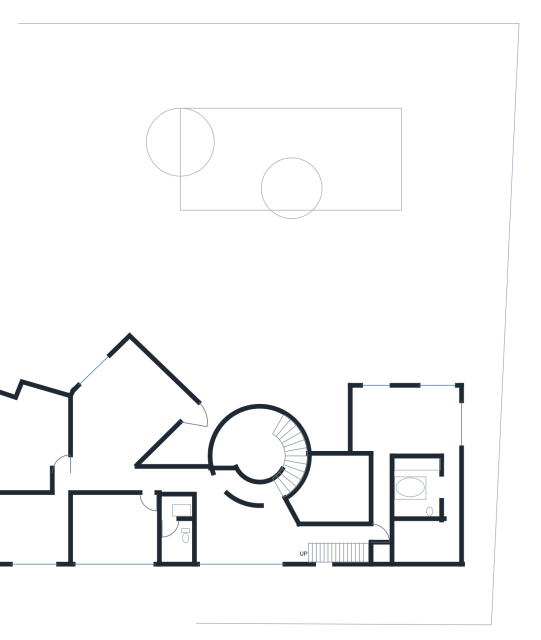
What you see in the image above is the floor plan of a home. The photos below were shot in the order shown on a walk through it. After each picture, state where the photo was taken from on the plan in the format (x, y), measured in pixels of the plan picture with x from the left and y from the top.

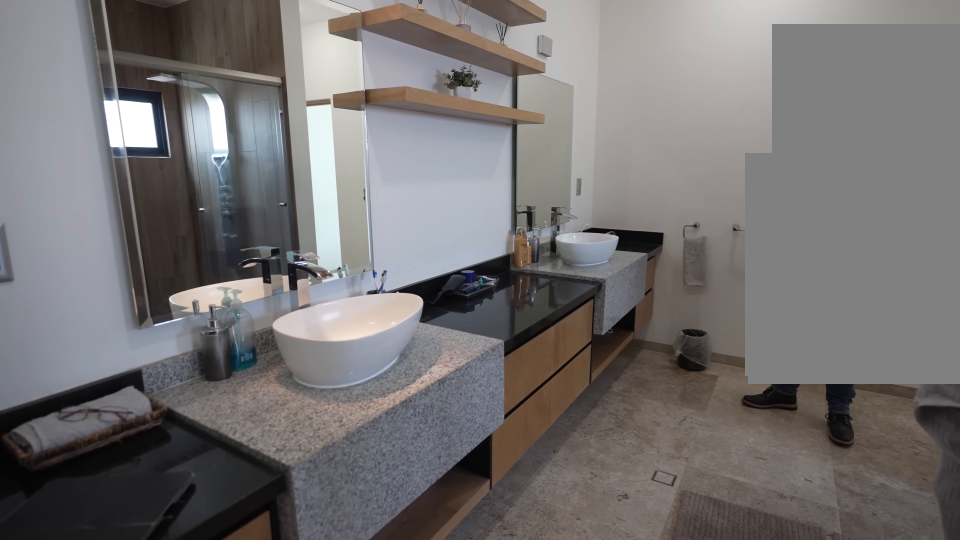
(436, 486)
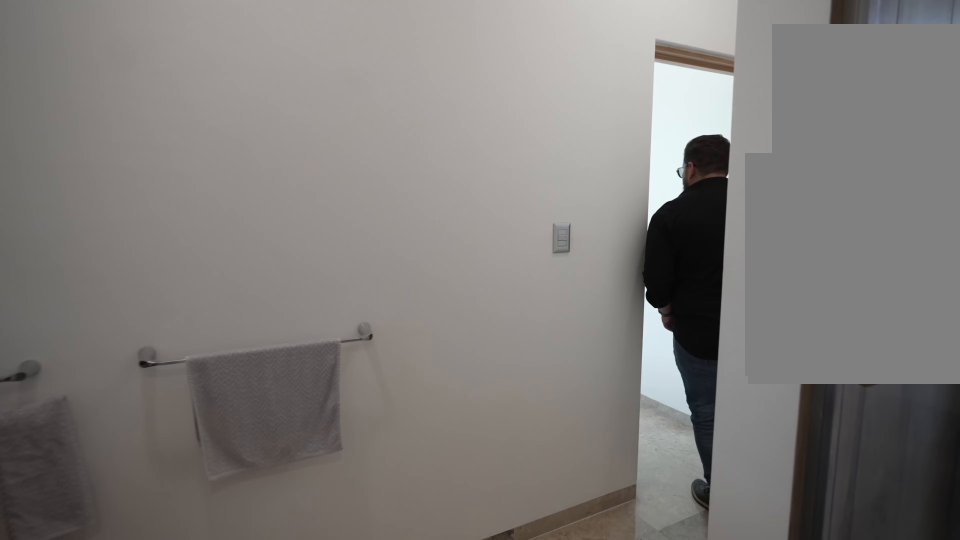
(443, 428)
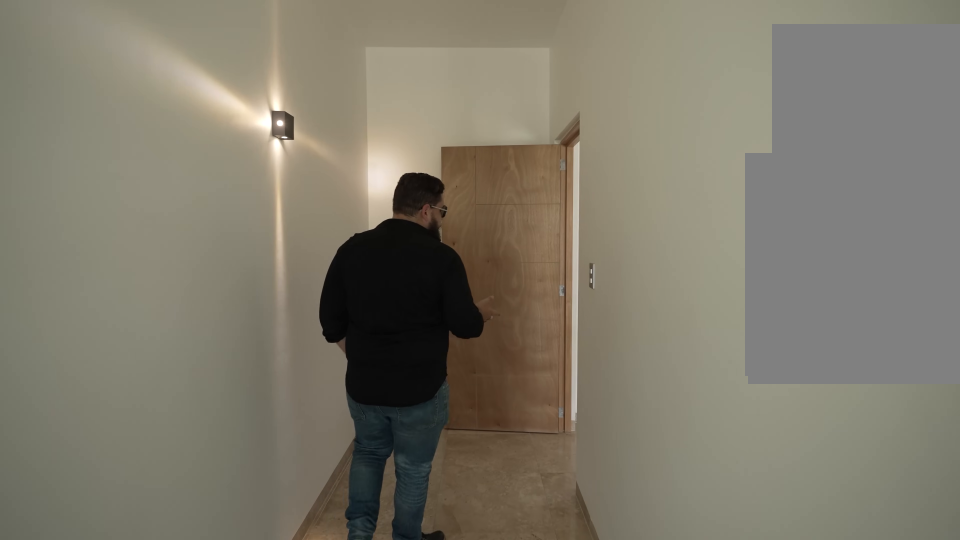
(377, 458)
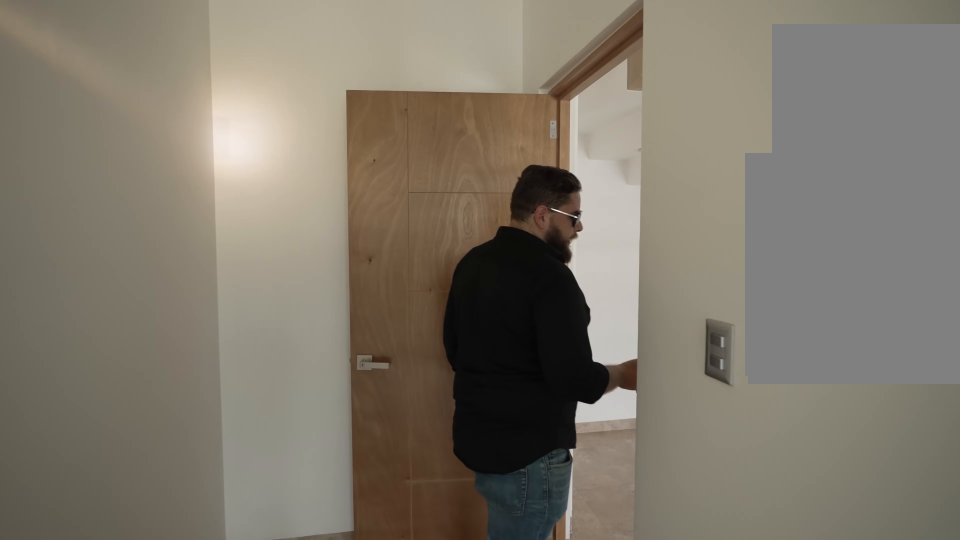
(378, 477)
